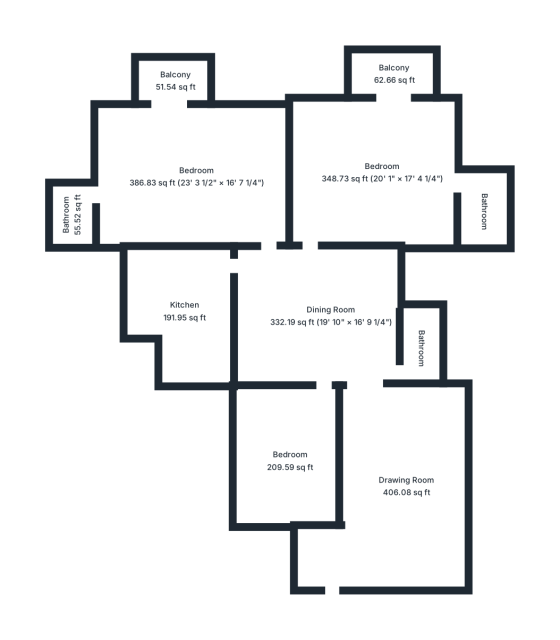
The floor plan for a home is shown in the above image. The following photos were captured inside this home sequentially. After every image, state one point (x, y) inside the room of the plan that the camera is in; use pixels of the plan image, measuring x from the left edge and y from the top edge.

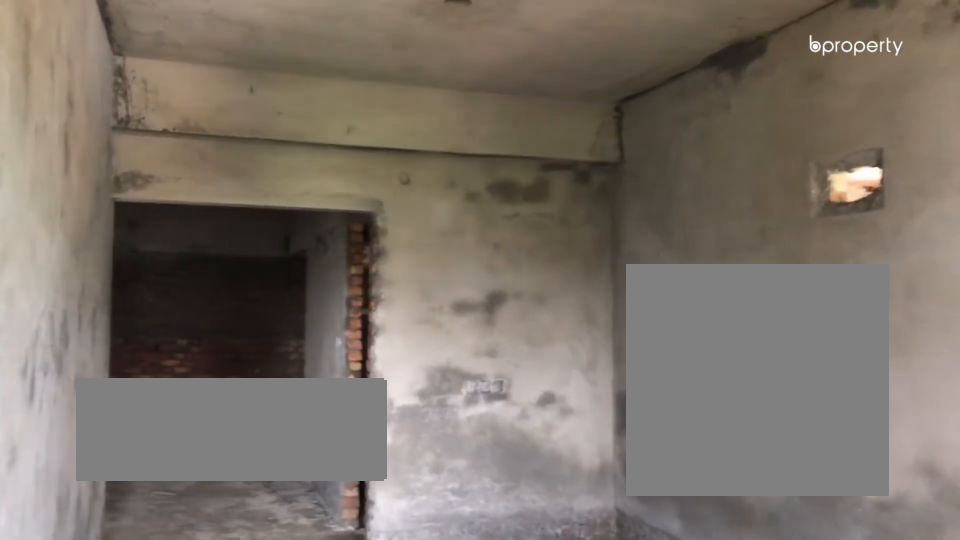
(402, 494)
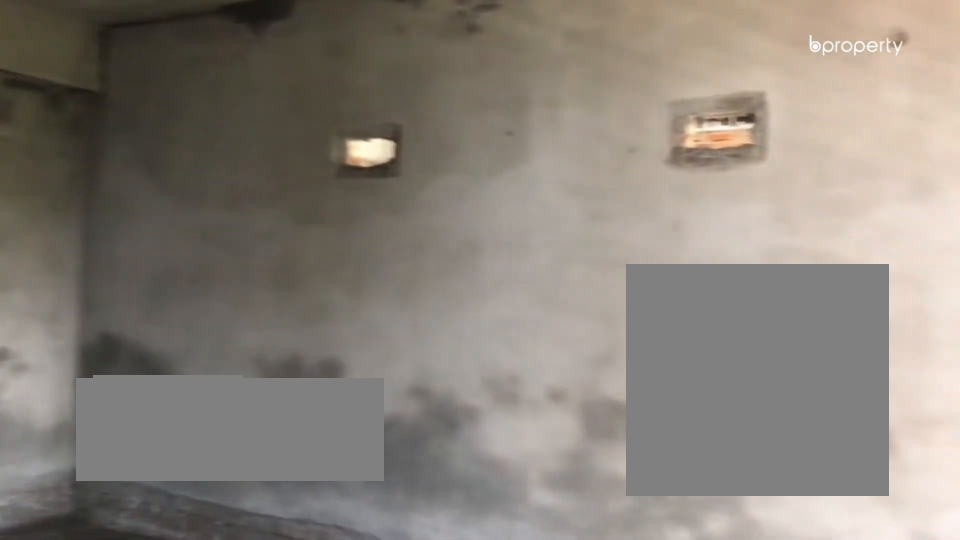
(403, 492)
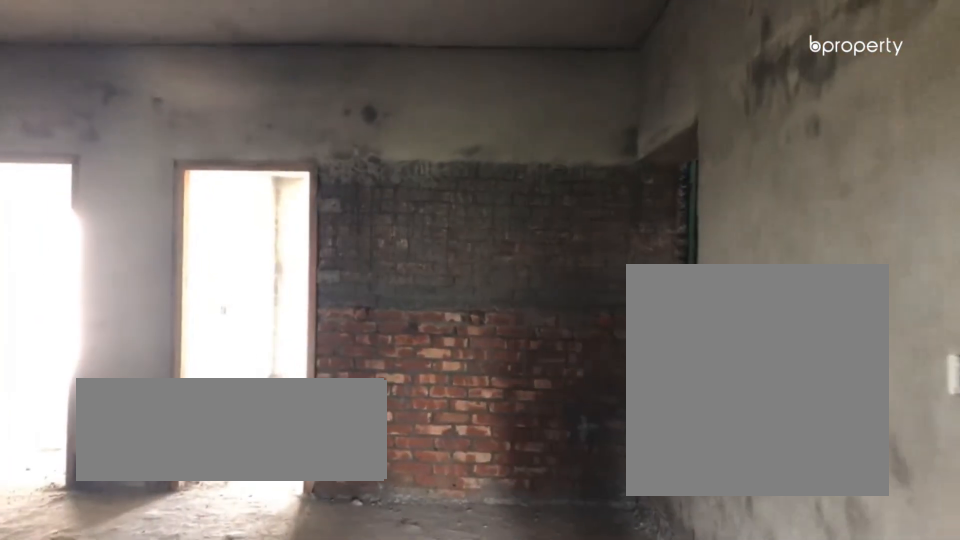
(331, 319)
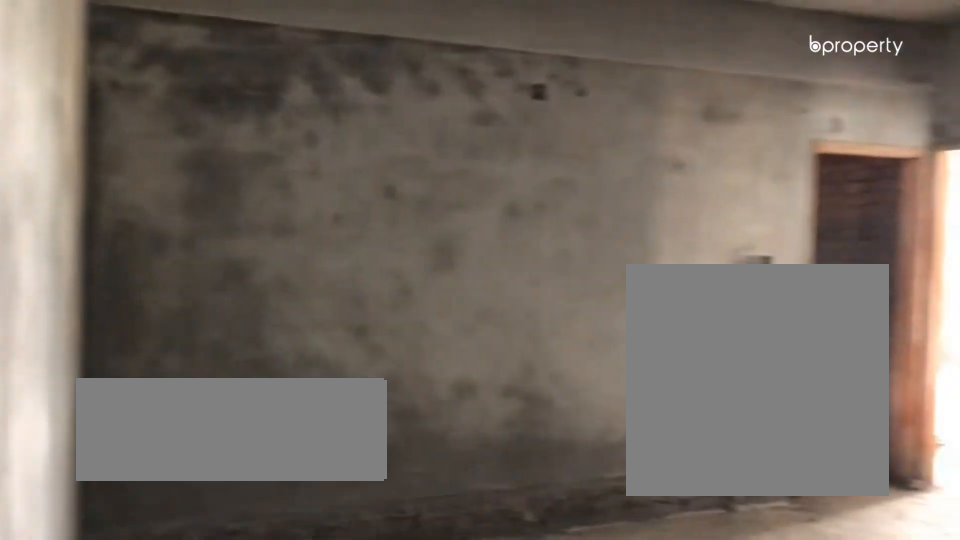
(331, 318)
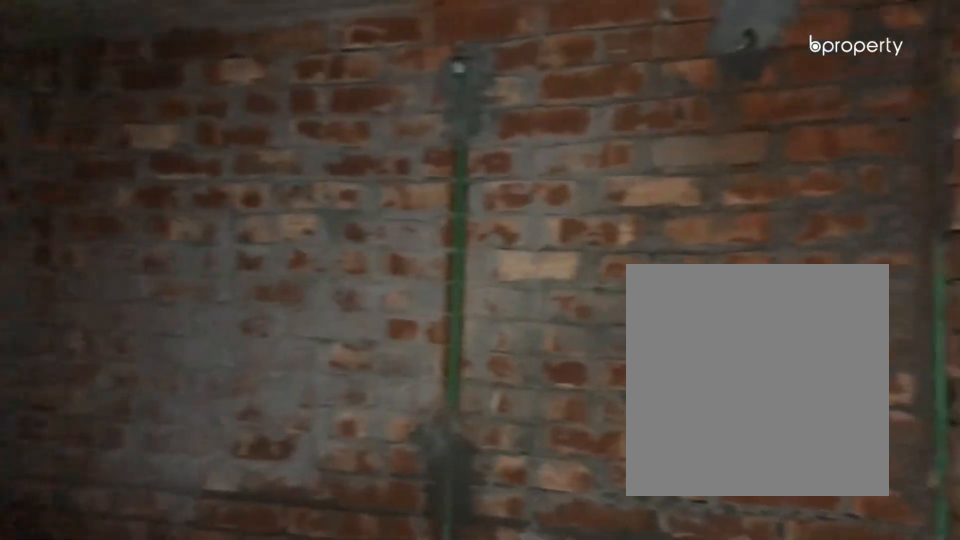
(421, 347)
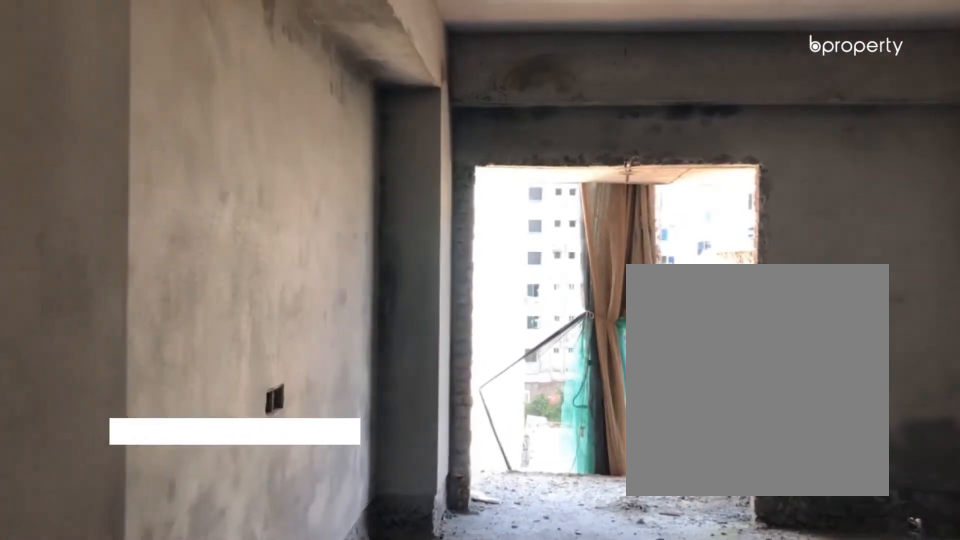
(387, 175)
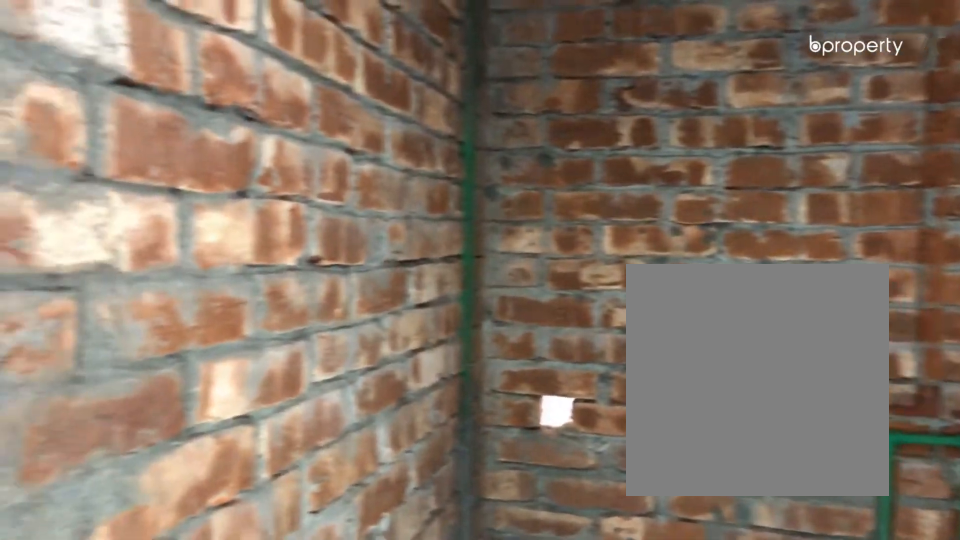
(481, 209)
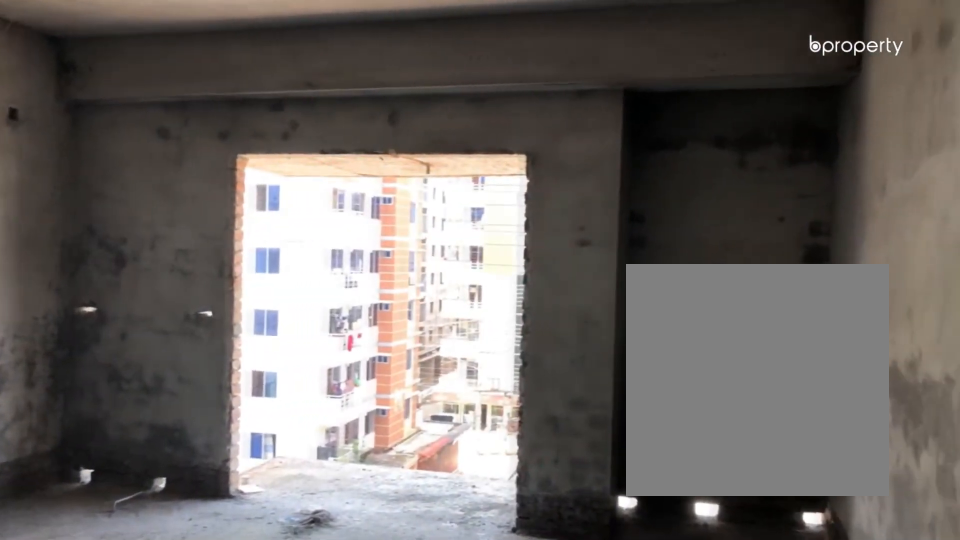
(197, 179)
